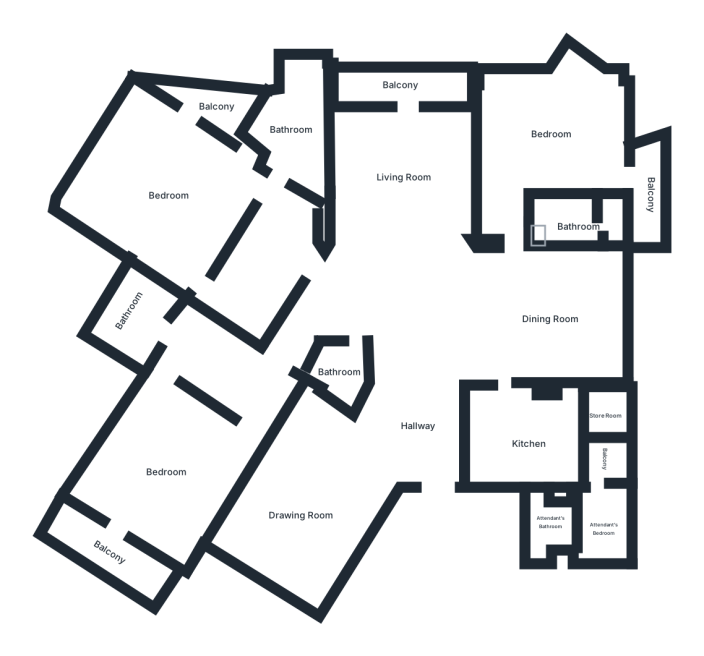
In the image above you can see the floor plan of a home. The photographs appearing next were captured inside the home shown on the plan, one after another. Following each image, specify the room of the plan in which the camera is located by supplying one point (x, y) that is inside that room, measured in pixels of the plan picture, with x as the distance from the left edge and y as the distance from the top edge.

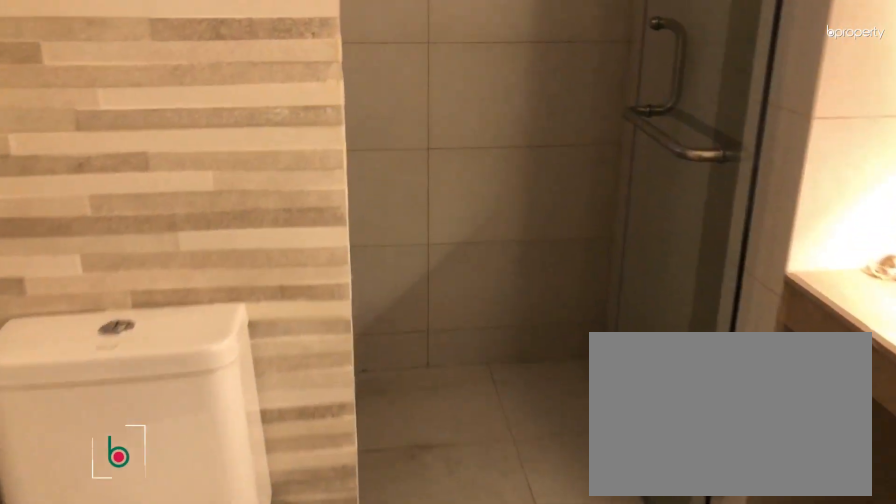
(568, 219)
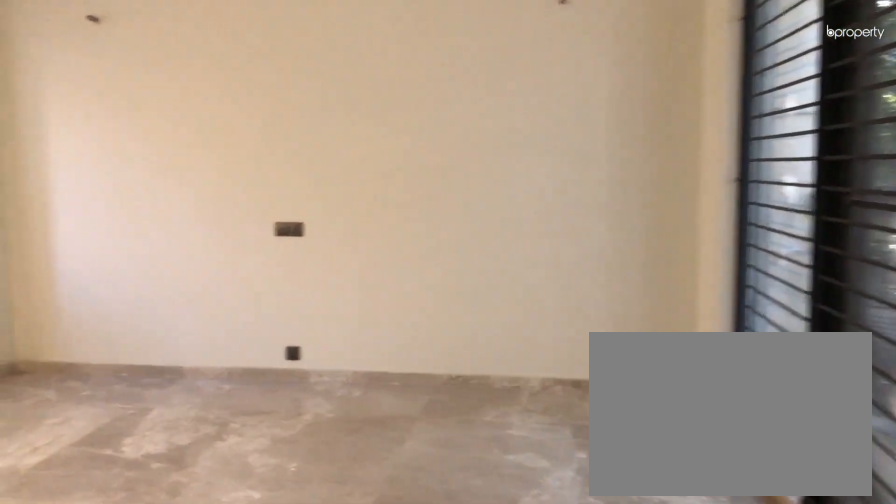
(167, 188)
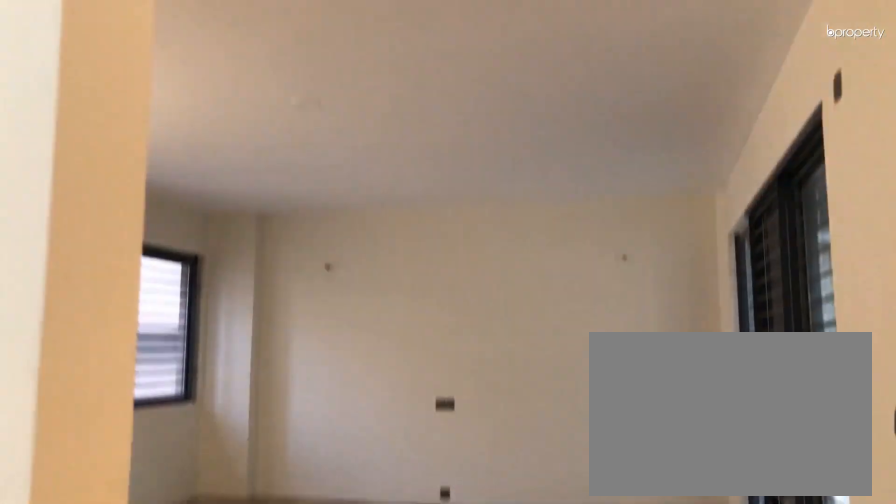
(263, 267)
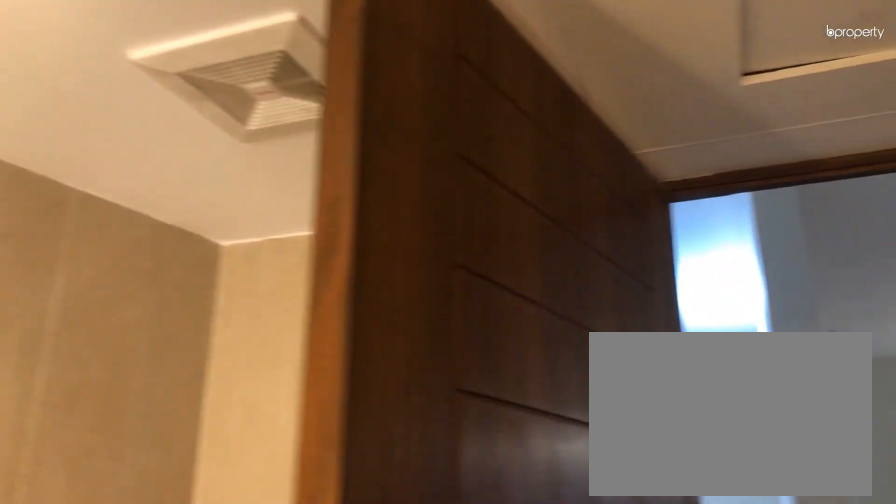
(289, 128)
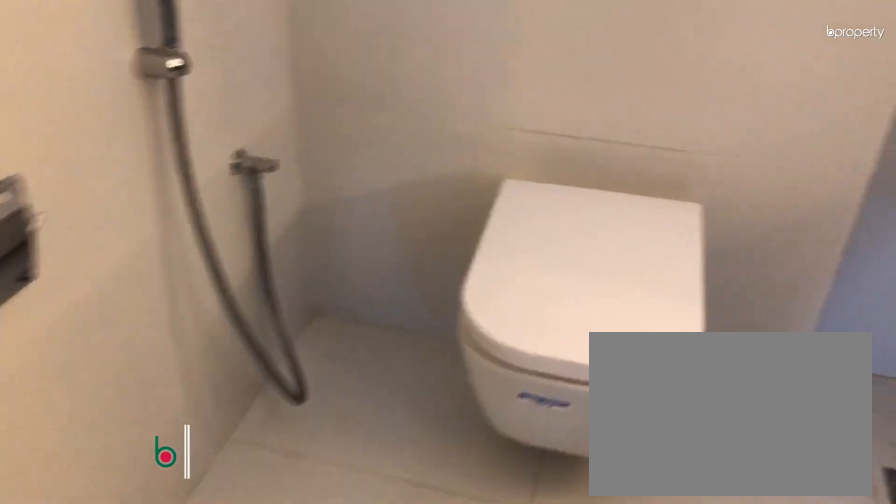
(345, 368)
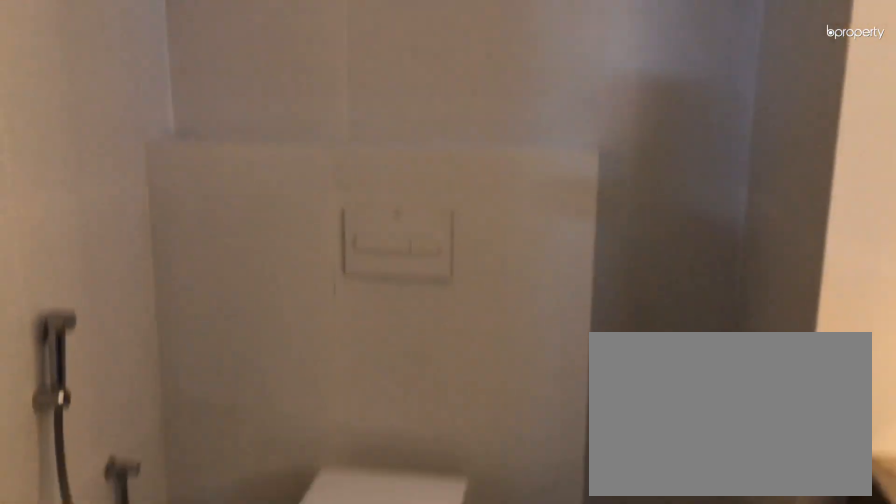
(340, 370)
